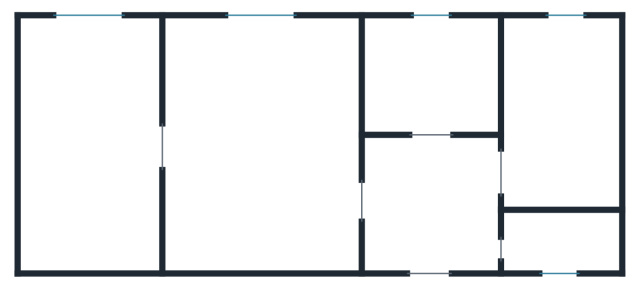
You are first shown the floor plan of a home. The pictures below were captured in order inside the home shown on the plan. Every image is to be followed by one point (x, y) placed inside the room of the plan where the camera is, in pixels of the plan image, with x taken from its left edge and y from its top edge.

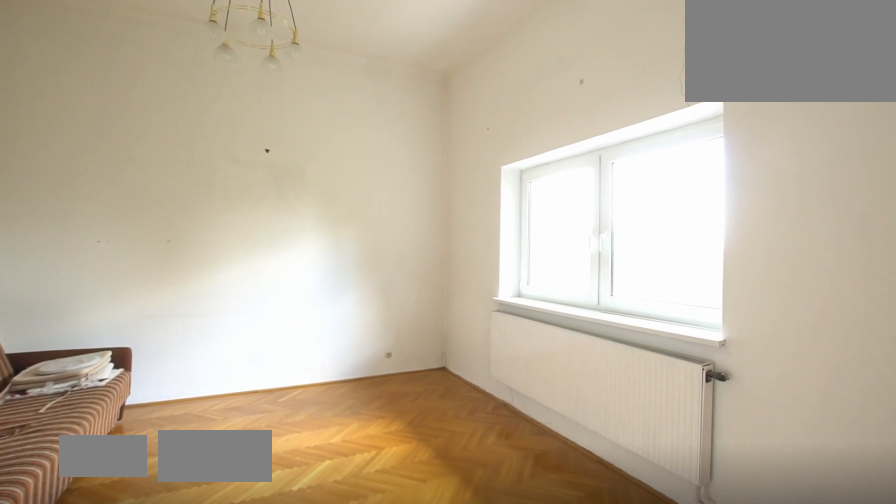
(94, 150)
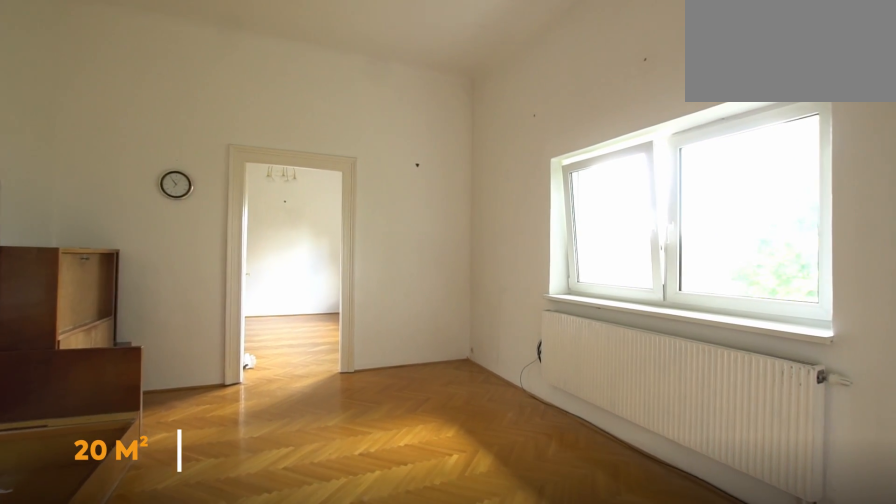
(274, 151)
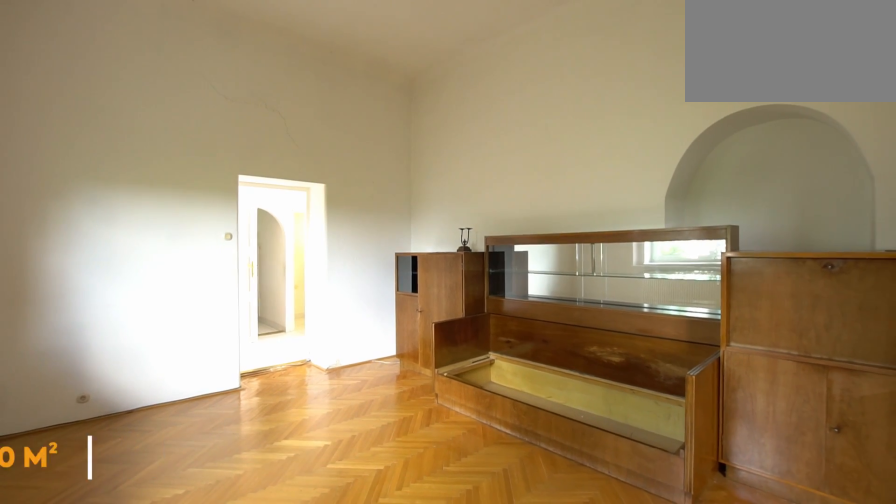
(274, 150)
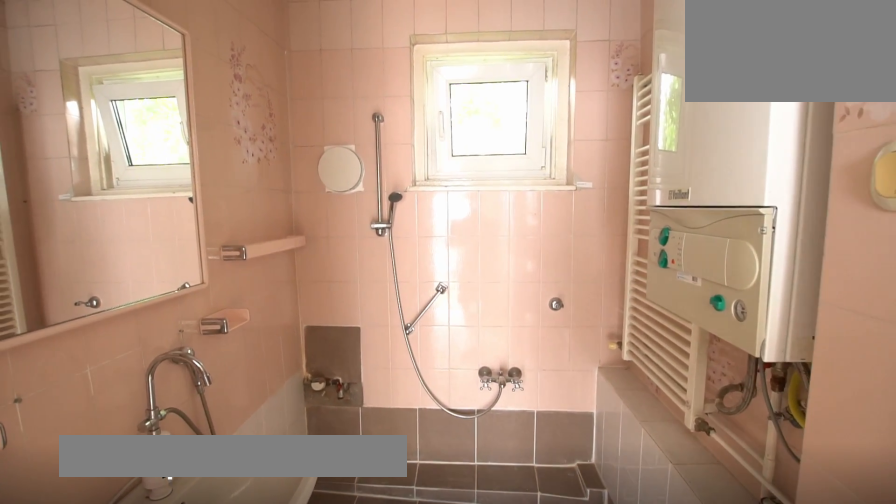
(432, 78)
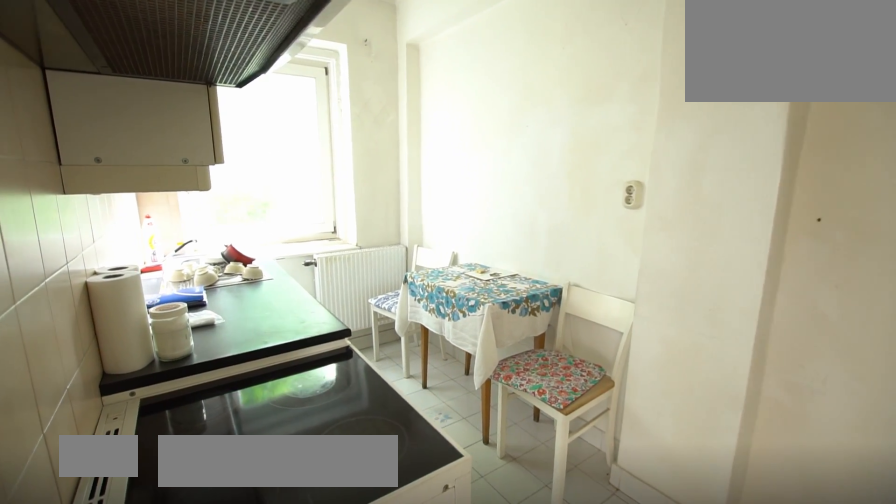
(555, 105)
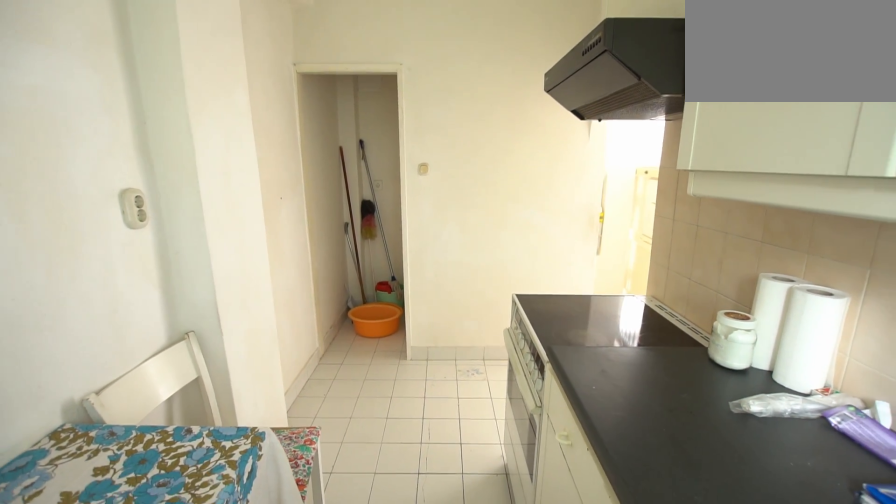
(555, 105)
